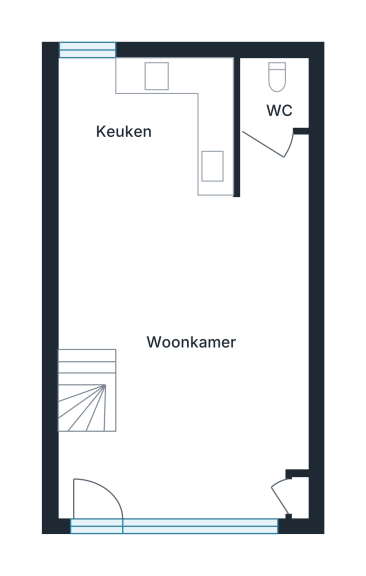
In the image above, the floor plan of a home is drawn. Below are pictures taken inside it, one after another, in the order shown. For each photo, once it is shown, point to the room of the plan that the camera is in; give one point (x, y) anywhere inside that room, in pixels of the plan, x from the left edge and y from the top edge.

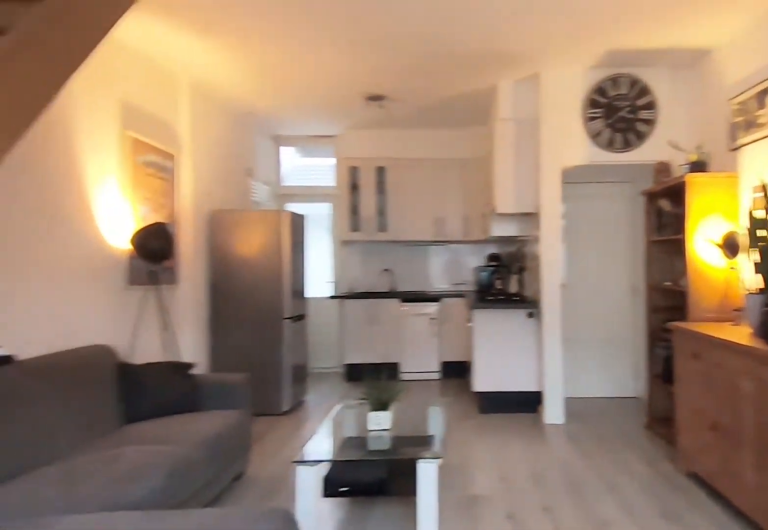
(140, 361)
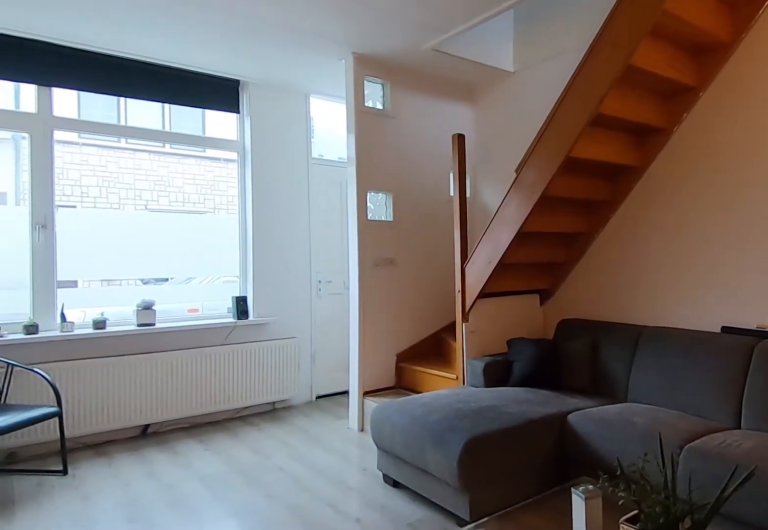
(140, 361)
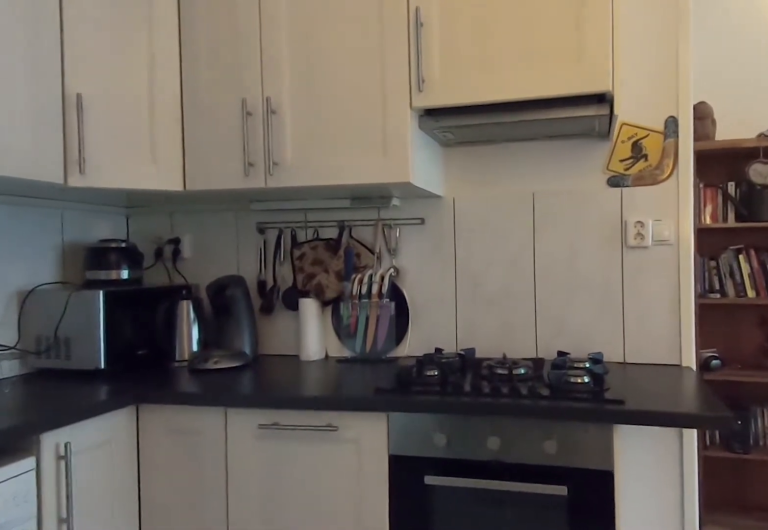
(143, 126)
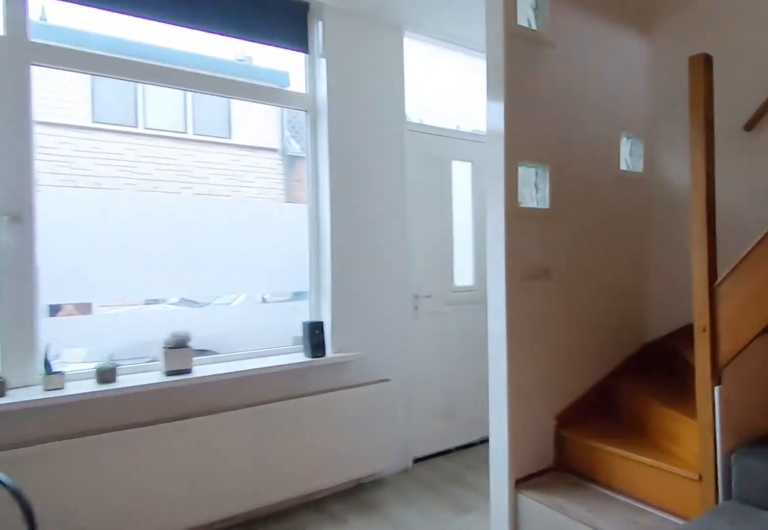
(139, 361)
